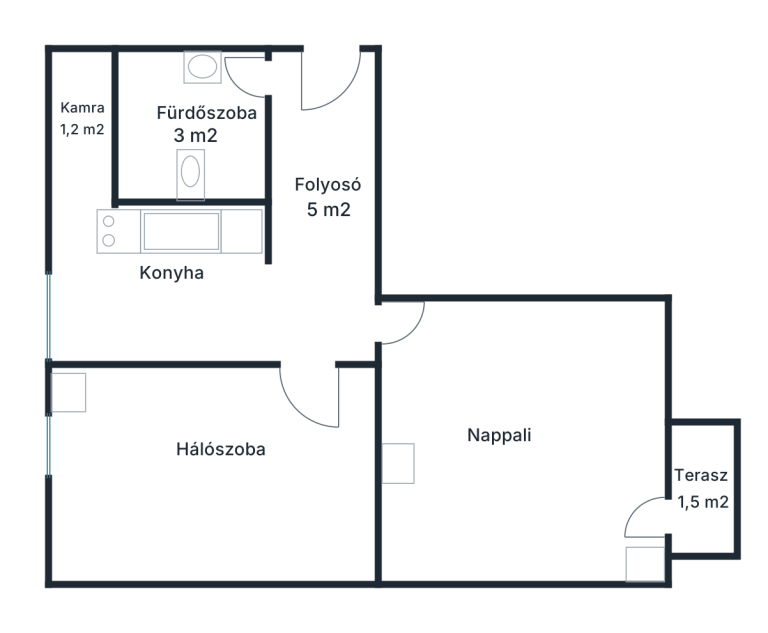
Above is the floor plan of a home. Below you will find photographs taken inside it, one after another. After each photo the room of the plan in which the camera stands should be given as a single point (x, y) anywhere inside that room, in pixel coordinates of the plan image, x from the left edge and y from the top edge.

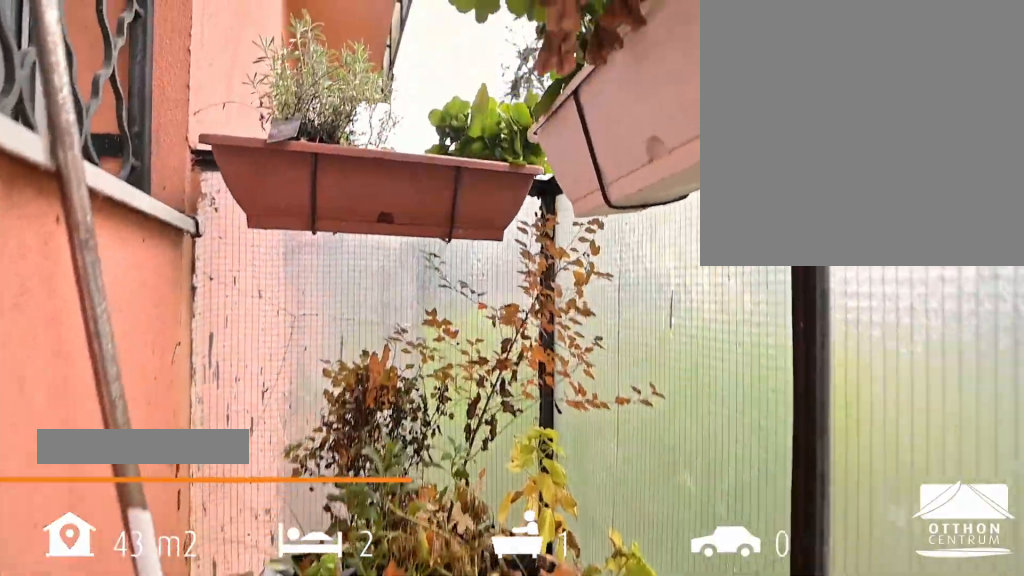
(702, 487)
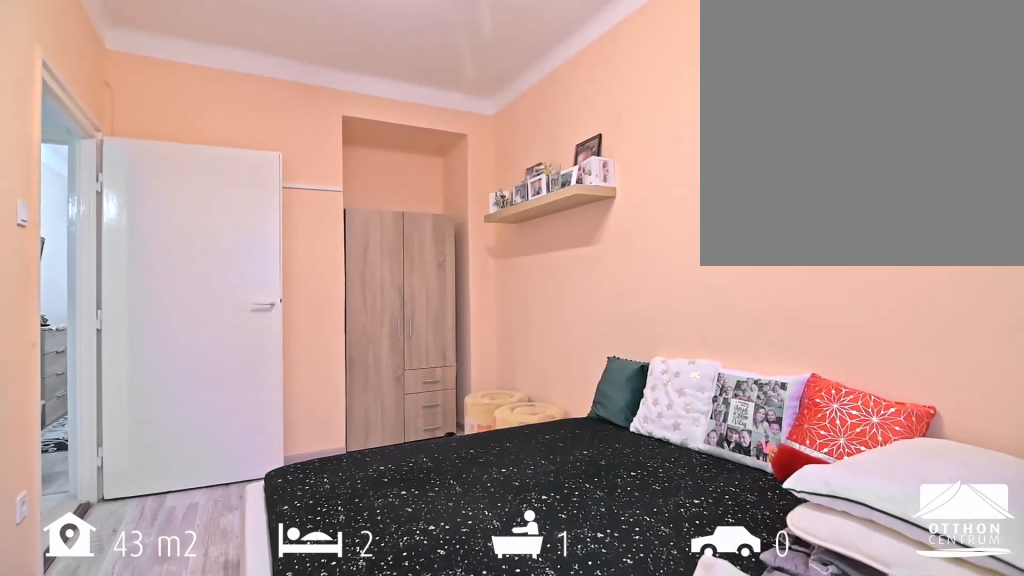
(205, 474)
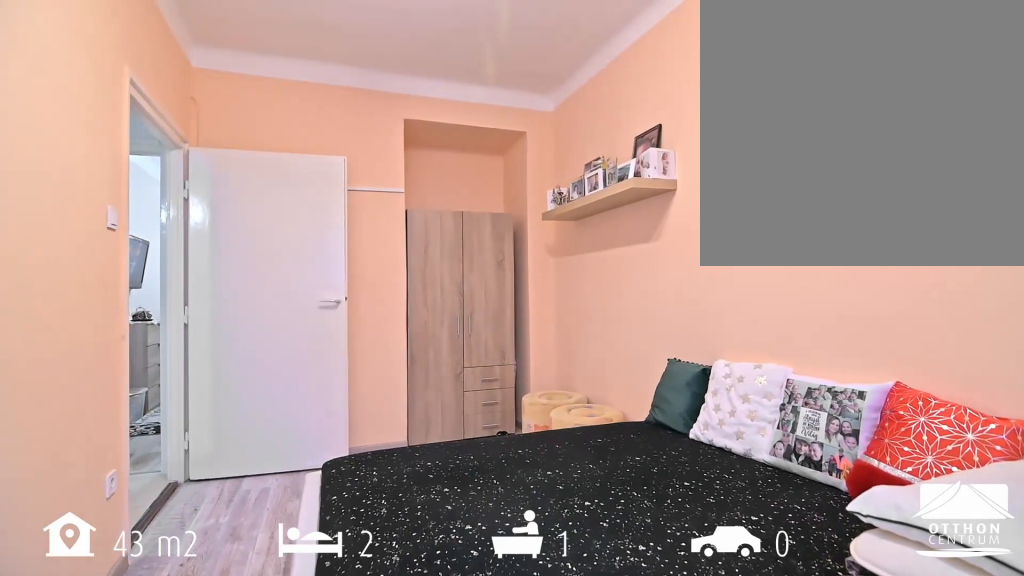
(205, 474)
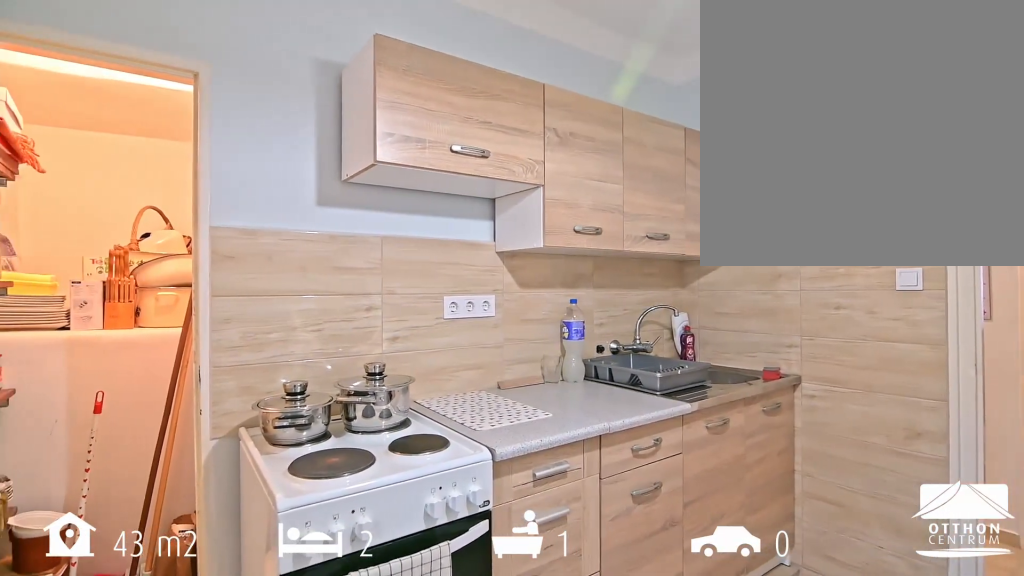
(182, 300)
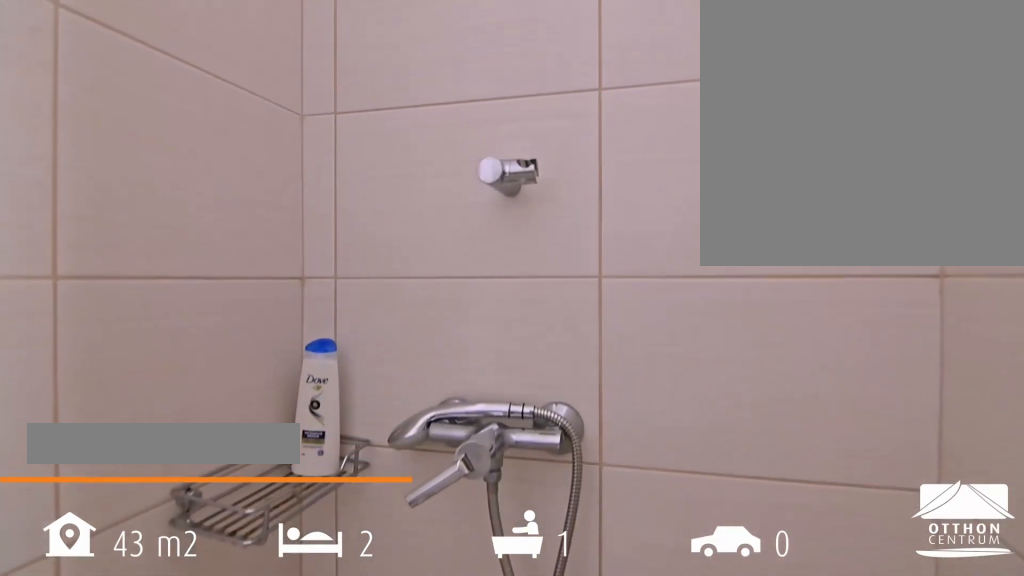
(189, 131)
